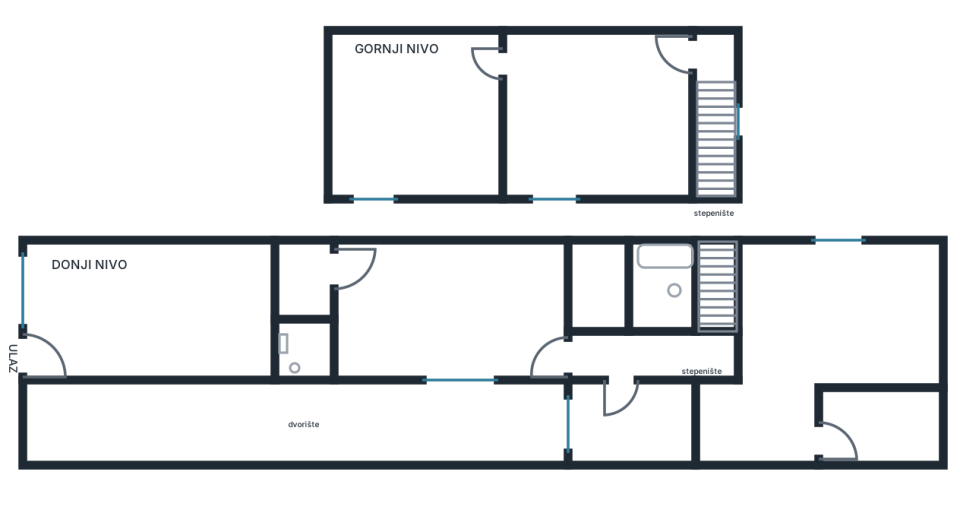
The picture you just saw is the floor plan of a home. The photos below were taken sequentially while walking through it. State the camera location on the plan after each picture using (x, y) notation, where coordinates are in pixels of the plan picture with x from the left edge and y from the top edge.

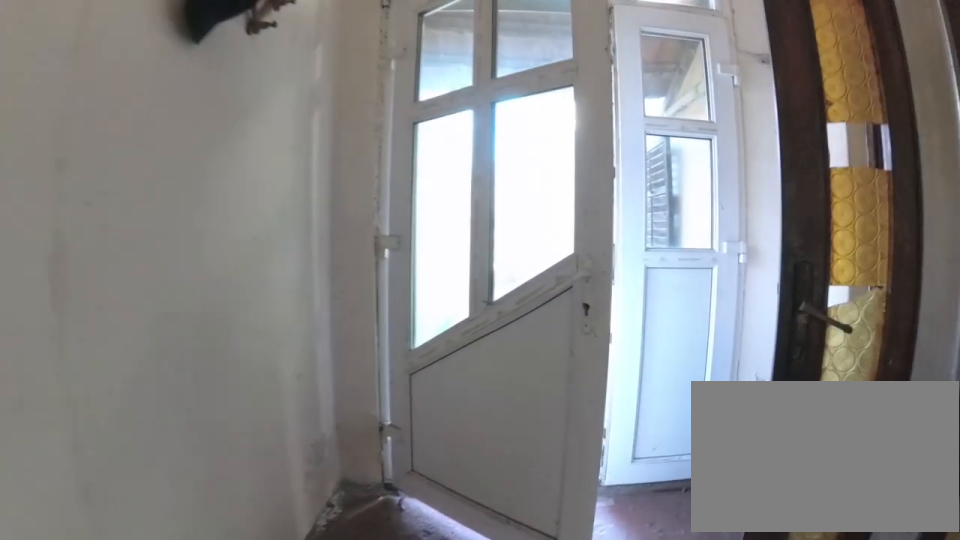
(677, 425)
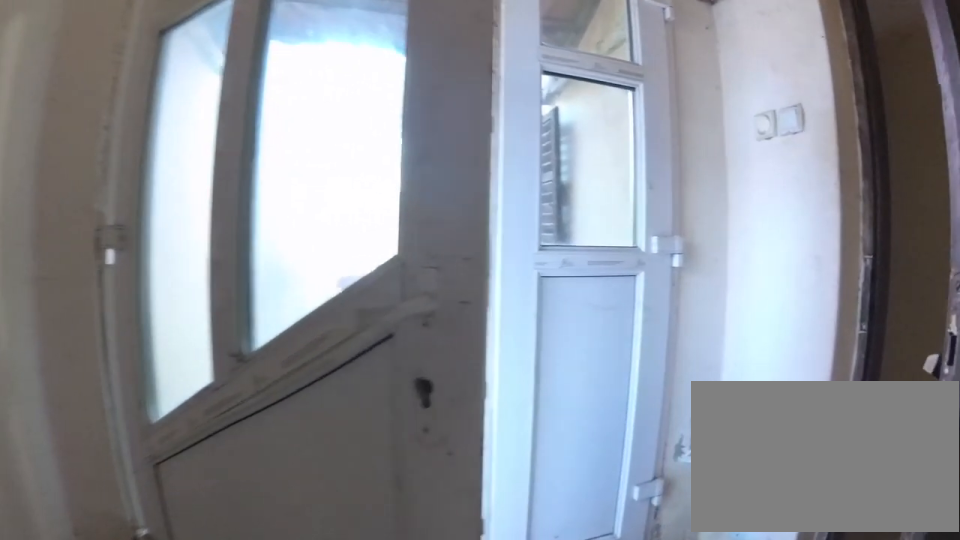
(652, 422)
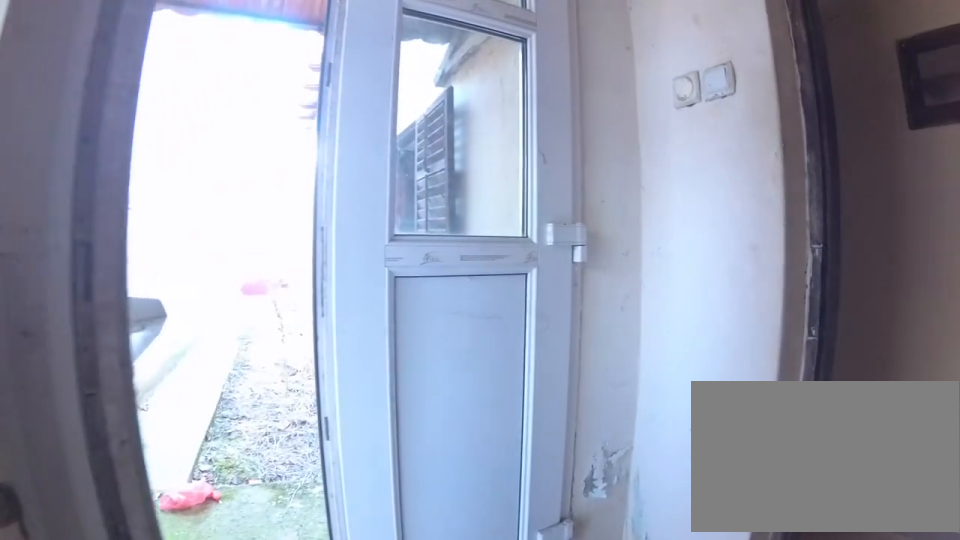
(639, 428)
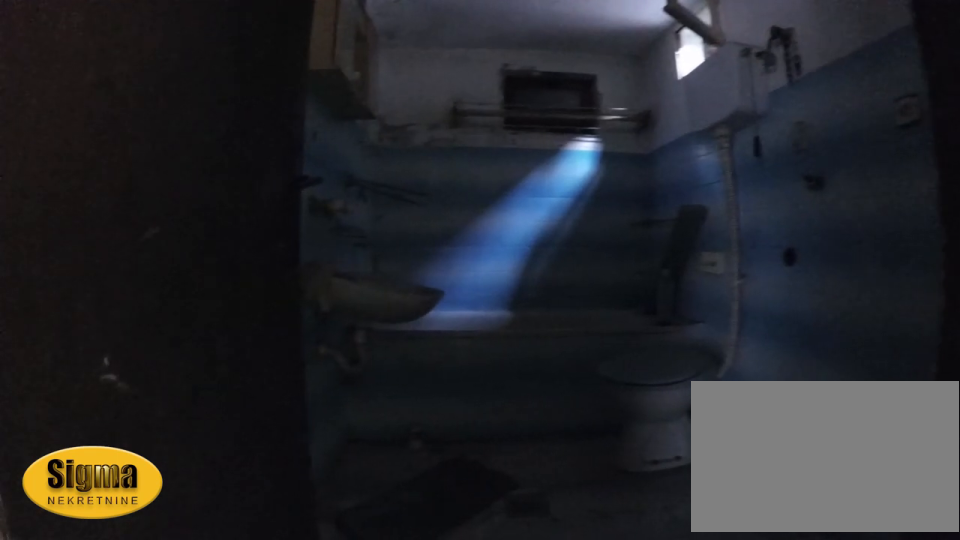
(671, 361)
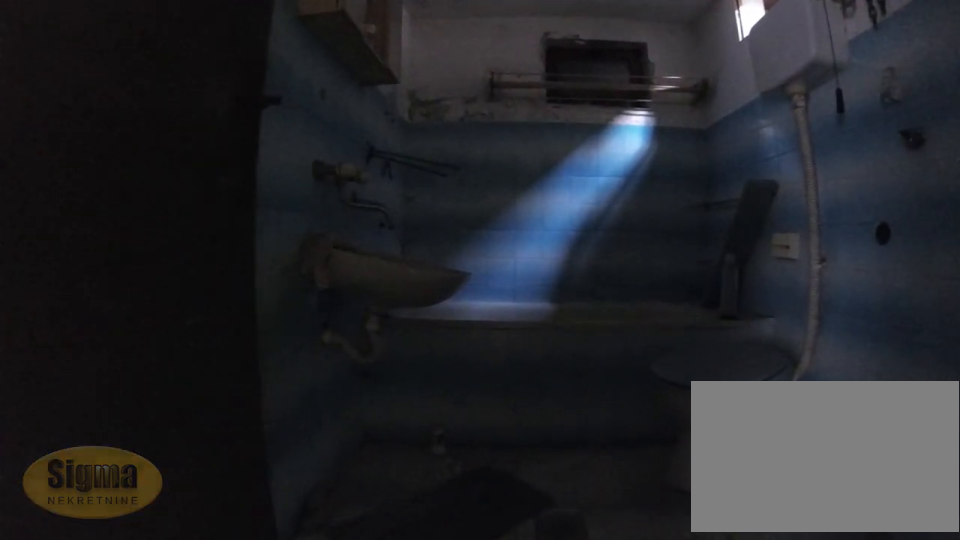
(673, 347)
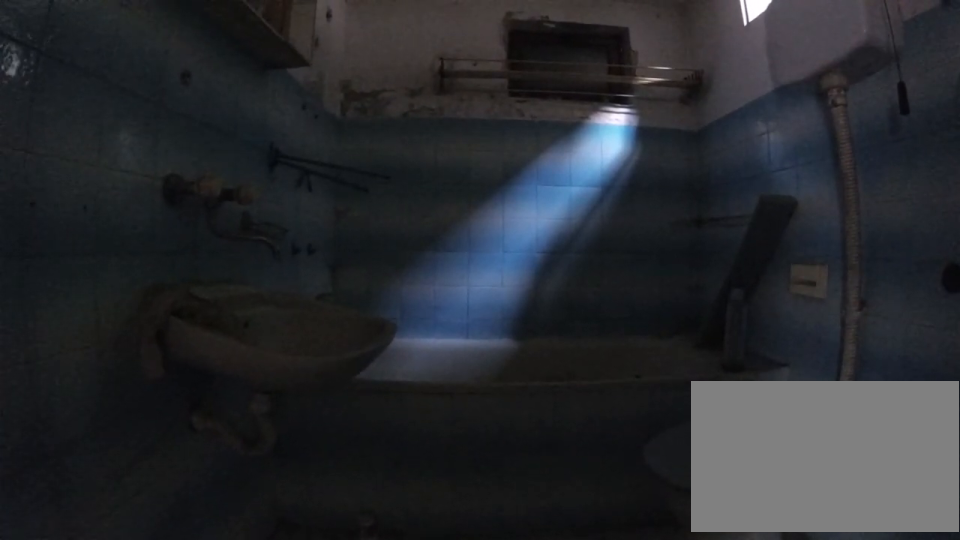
(673, 331)
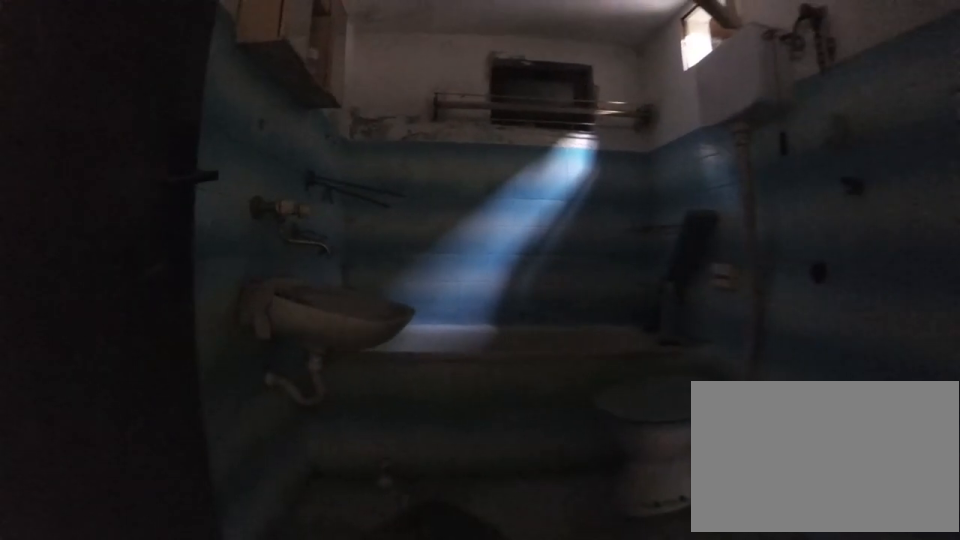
(665, 337)
